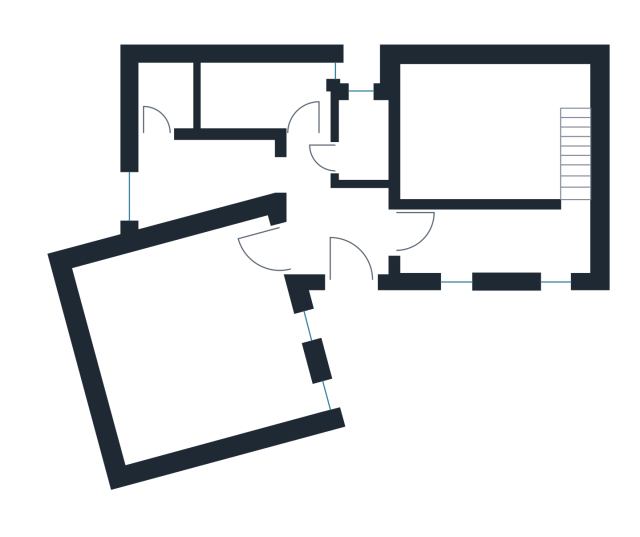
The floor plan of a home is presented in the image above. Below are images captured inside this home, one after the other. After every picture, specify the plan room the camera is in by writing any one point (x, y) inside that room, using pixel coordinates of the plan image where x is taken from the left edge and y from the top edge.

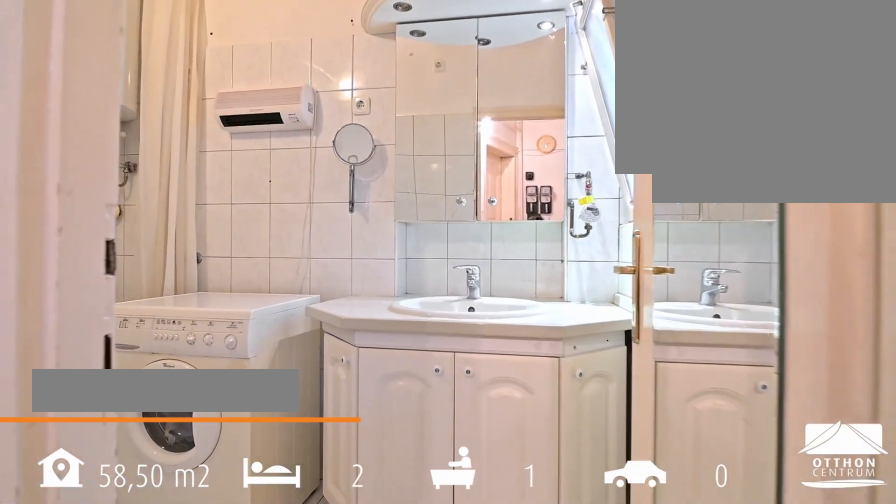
(268, 93)
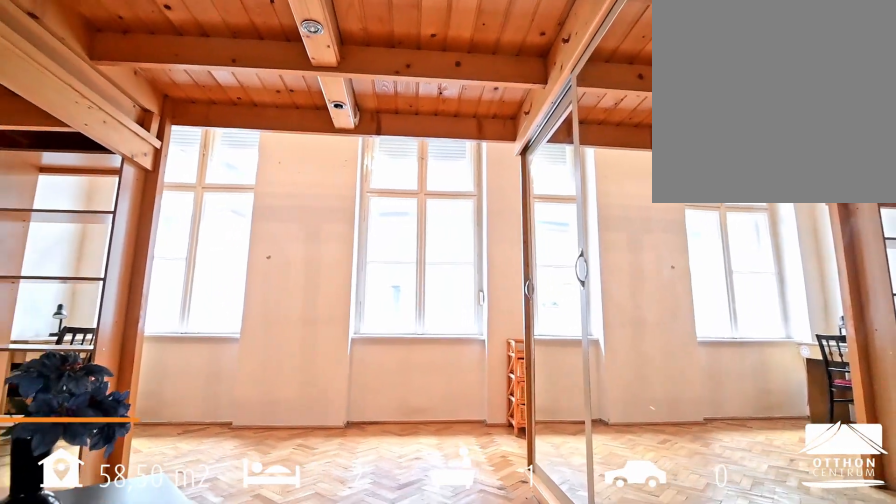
(513, 236)
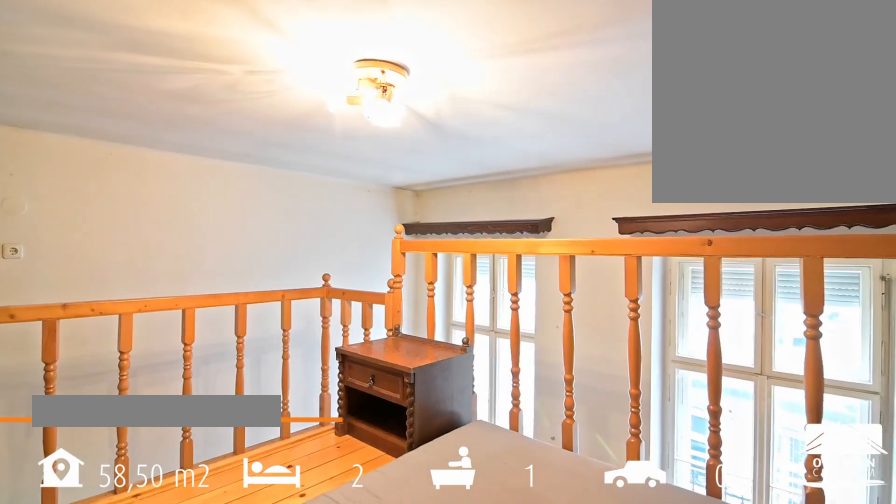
(488, 128)
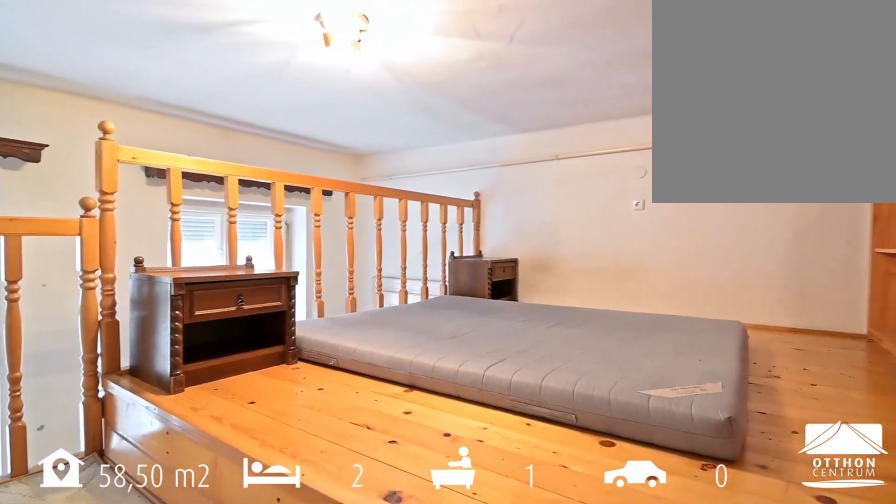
(488, 128)
